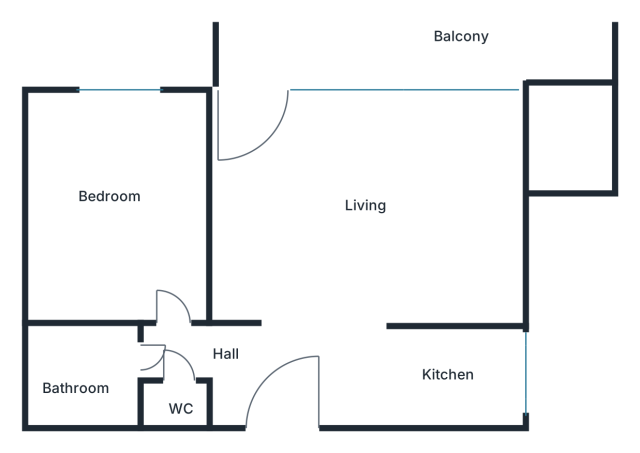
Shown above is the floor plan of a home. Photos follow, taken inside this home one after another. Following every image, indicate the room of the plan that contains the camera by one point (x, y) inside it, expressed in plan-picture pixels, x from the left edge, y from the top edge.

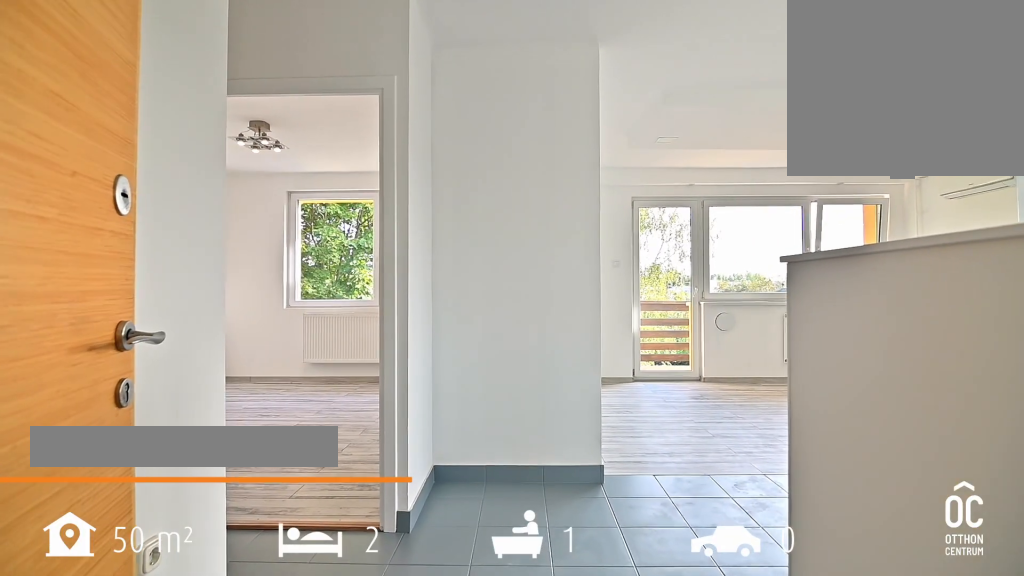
(293, 392)
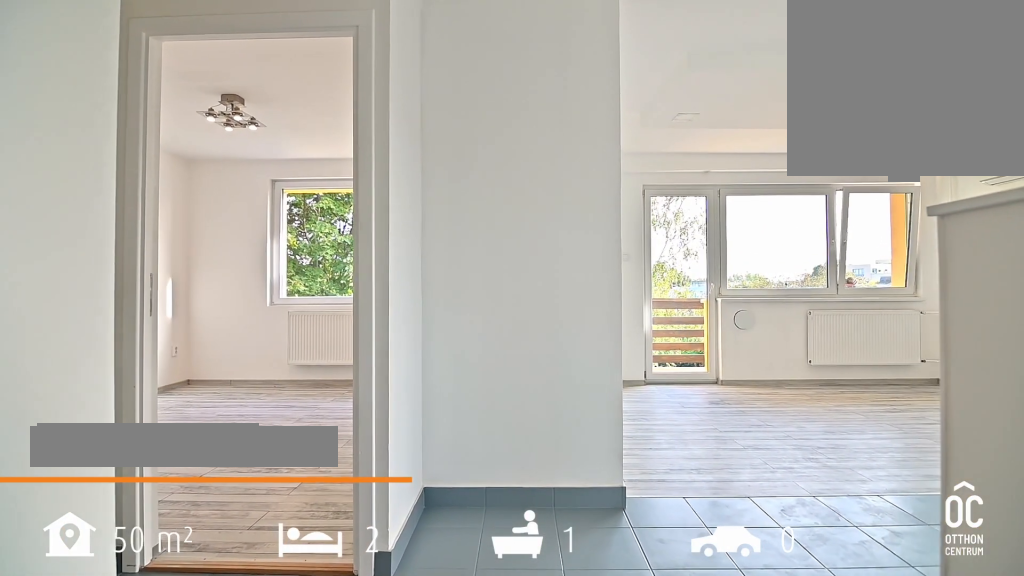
(293, 392)
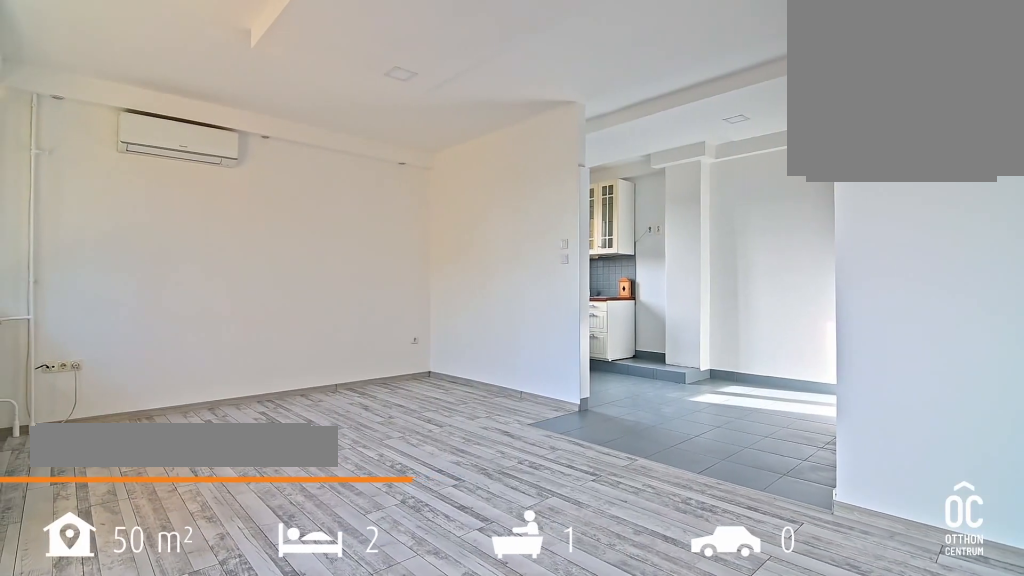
(366, 205)
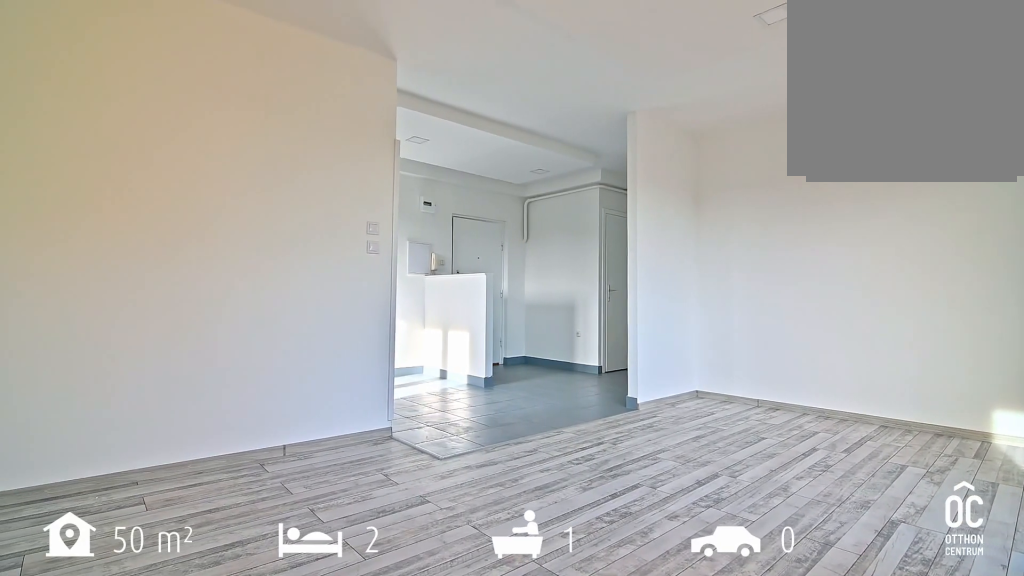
(366, 206)
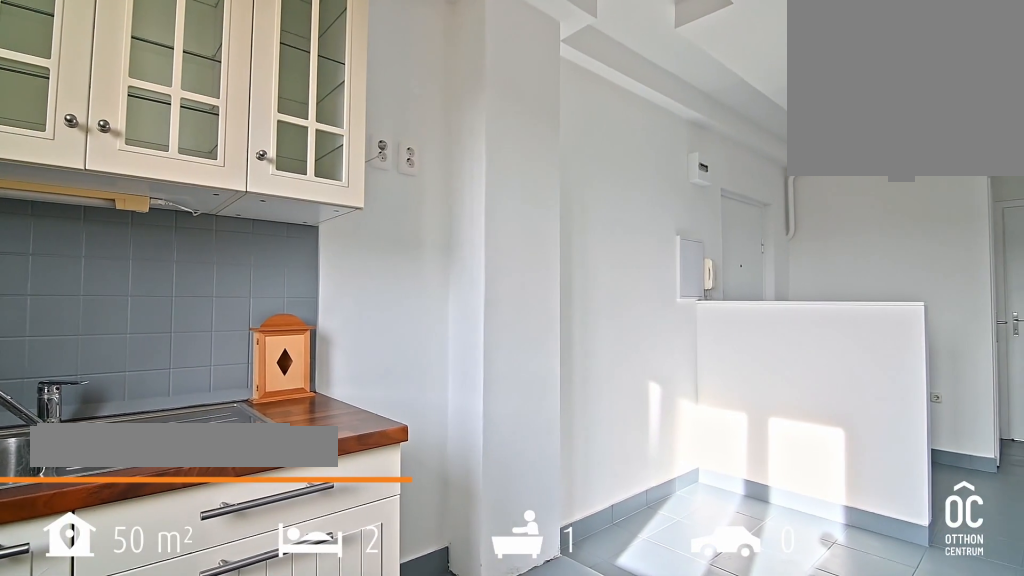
(464, 378)
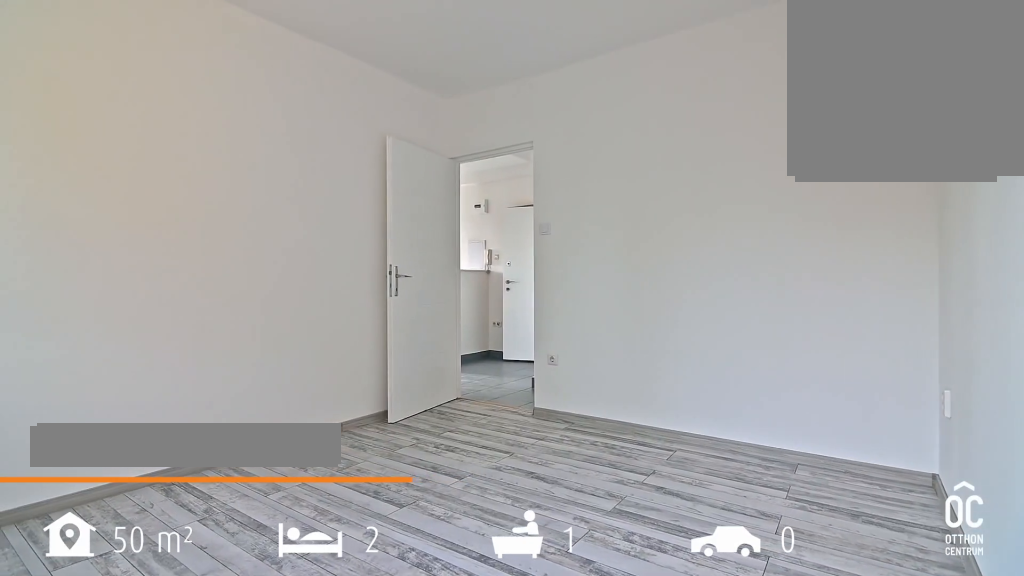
(112, 201)
